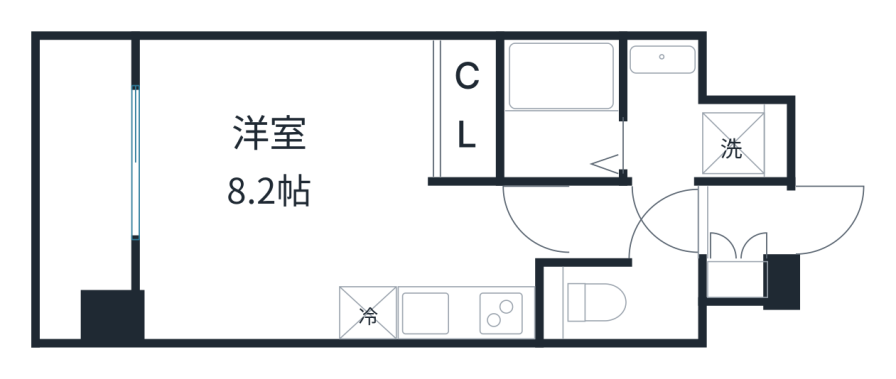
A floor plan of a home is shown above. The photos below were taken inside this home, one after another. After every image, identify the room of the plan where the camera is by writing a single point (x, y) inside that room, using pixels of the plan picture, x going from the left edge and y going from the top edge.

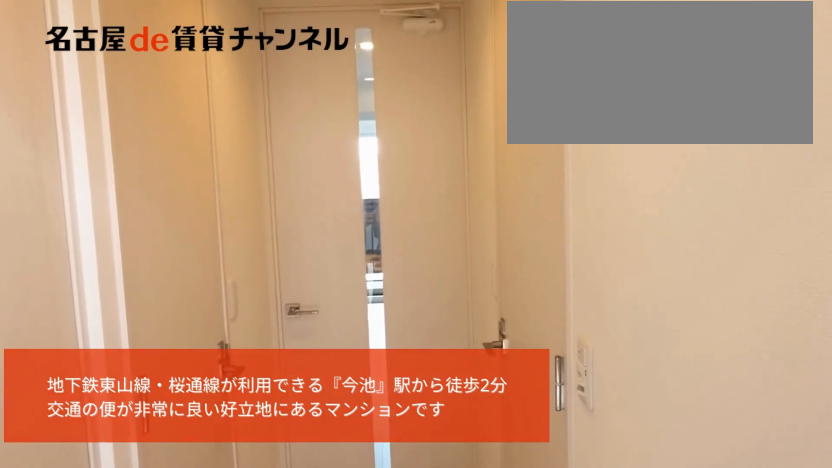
(682, 223)
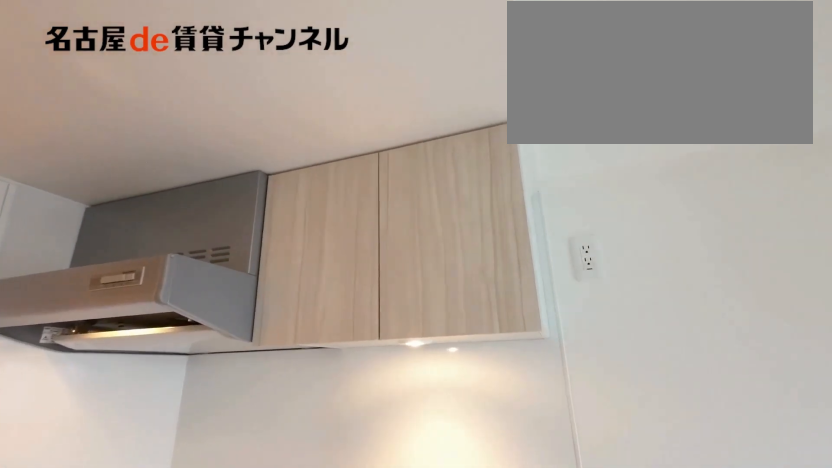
(466, 312)
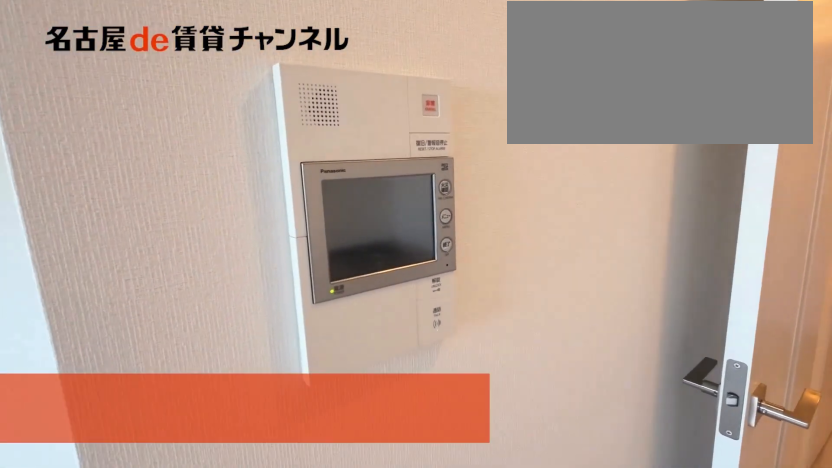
(466, 312)
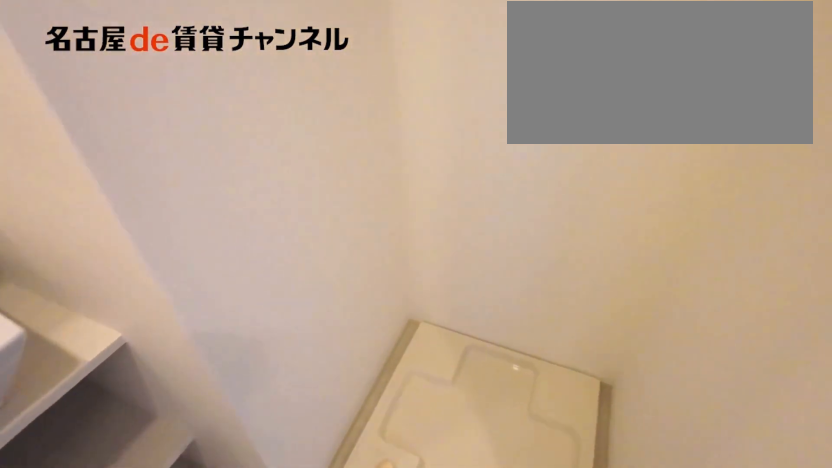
(694, 121)
